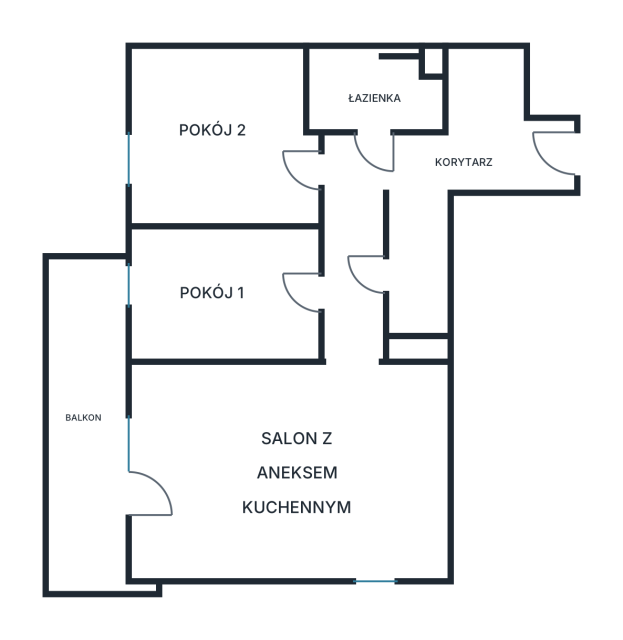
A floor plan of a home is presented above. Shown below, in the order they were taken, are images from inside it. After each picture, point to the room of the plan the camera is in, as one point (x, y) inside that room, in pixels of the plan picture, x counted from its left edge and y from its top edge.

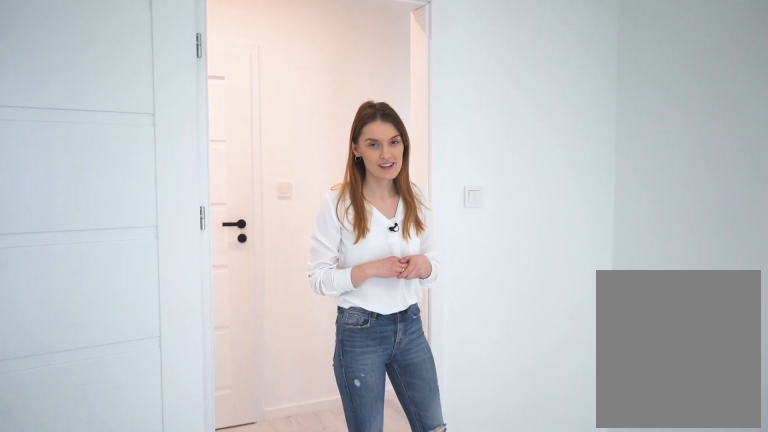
(221, 294)
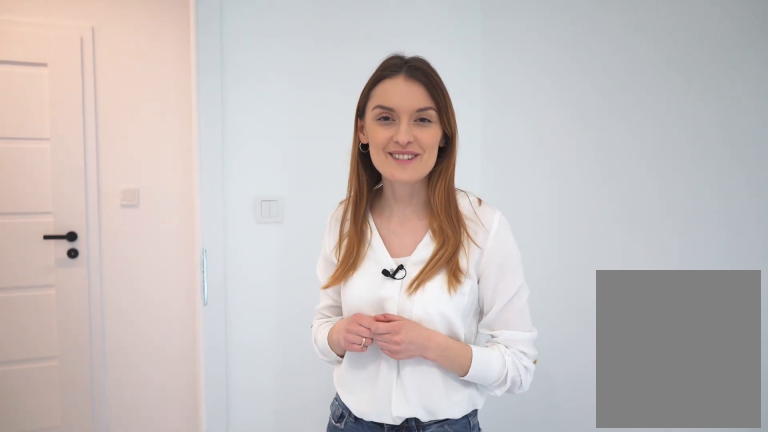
(221, 295)
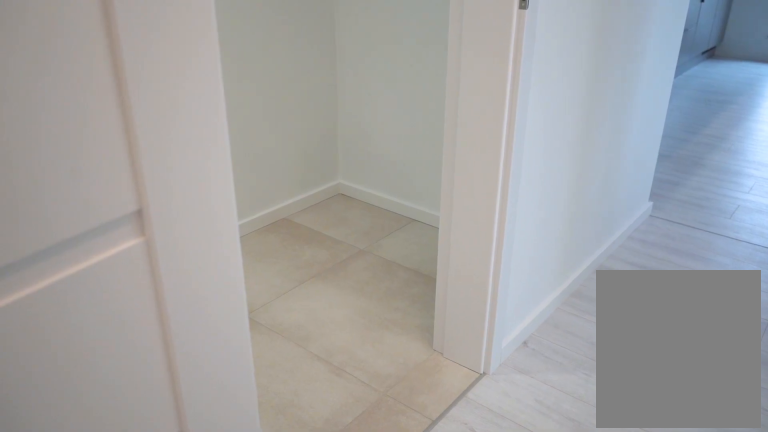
(416, 263)
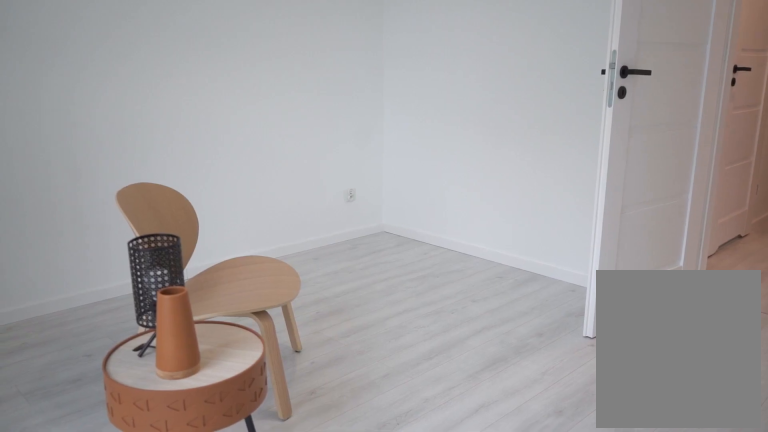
(219, 138)
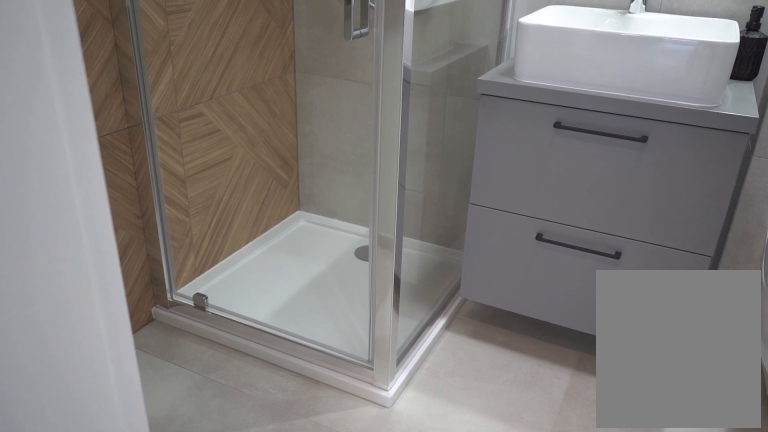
(371, 95)
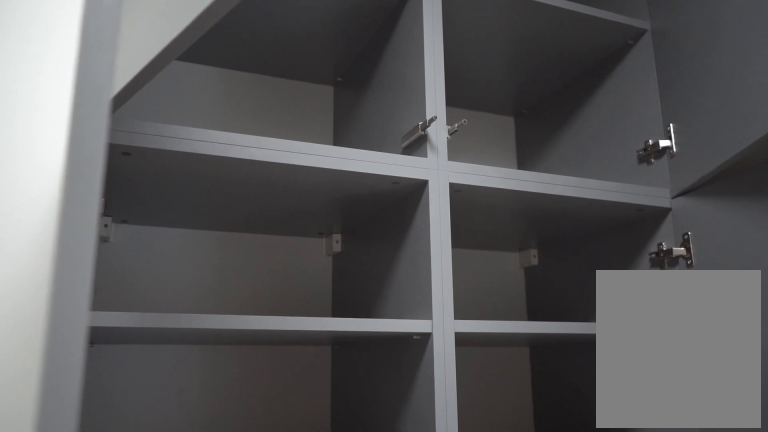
(371, 95)
